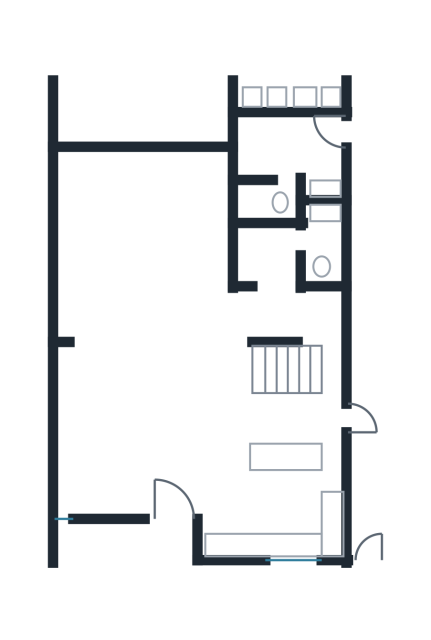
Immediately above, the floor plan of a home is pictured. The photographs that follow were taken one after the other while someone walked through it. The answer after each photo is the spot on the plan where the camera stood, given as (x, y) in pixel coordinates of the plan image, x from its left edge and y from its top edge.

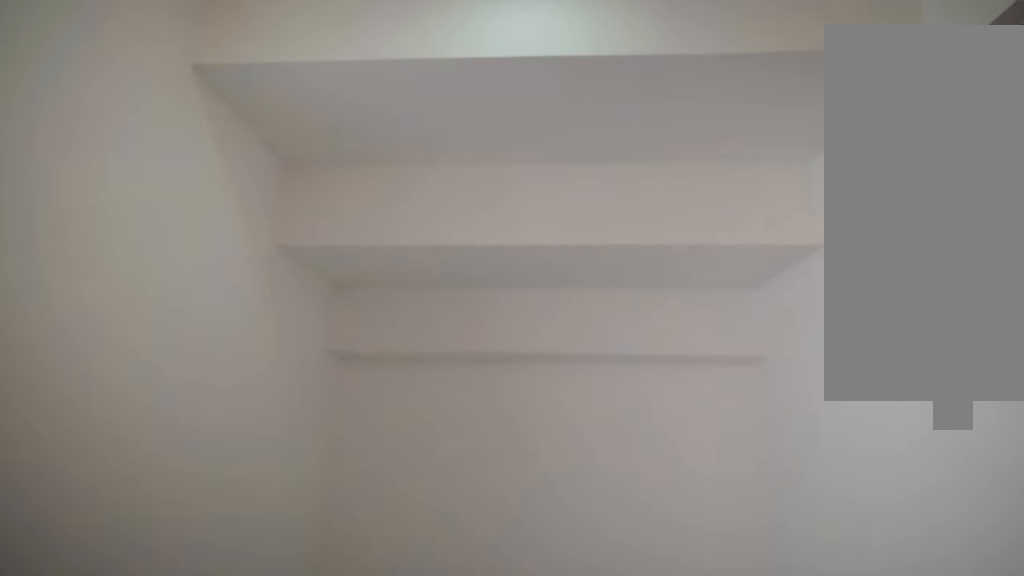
(311, 236)
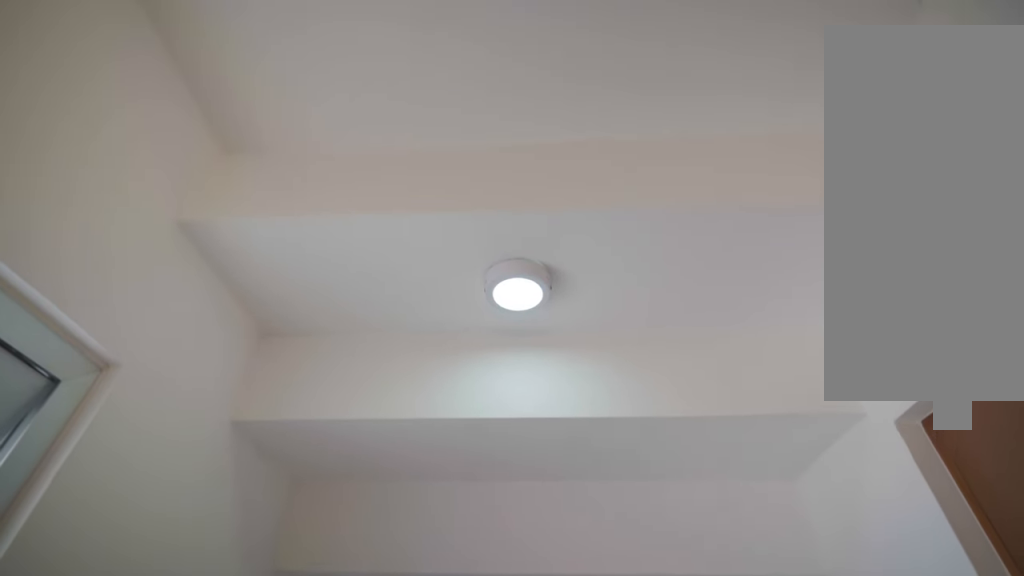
(312, 235)
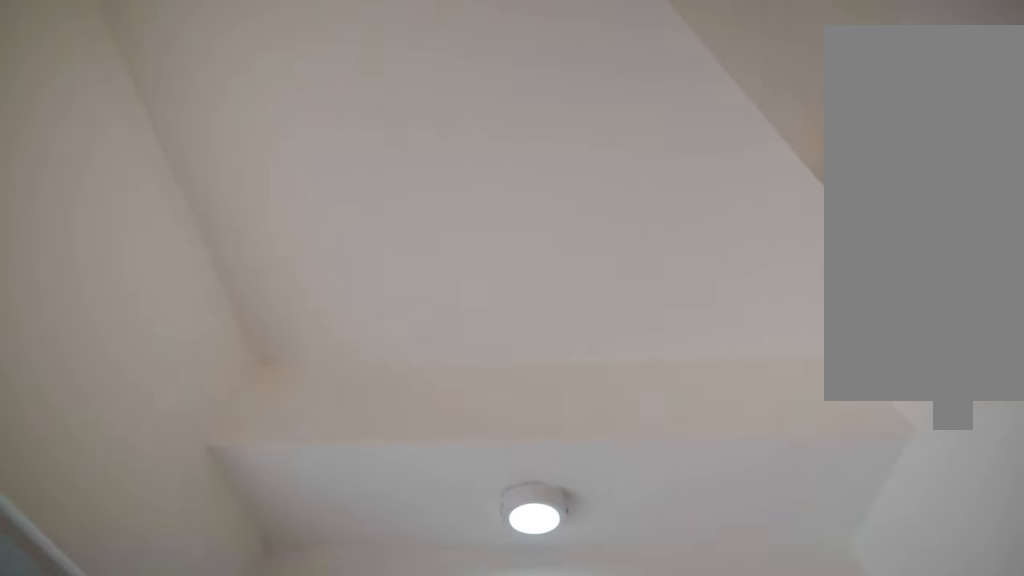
(313, 236)
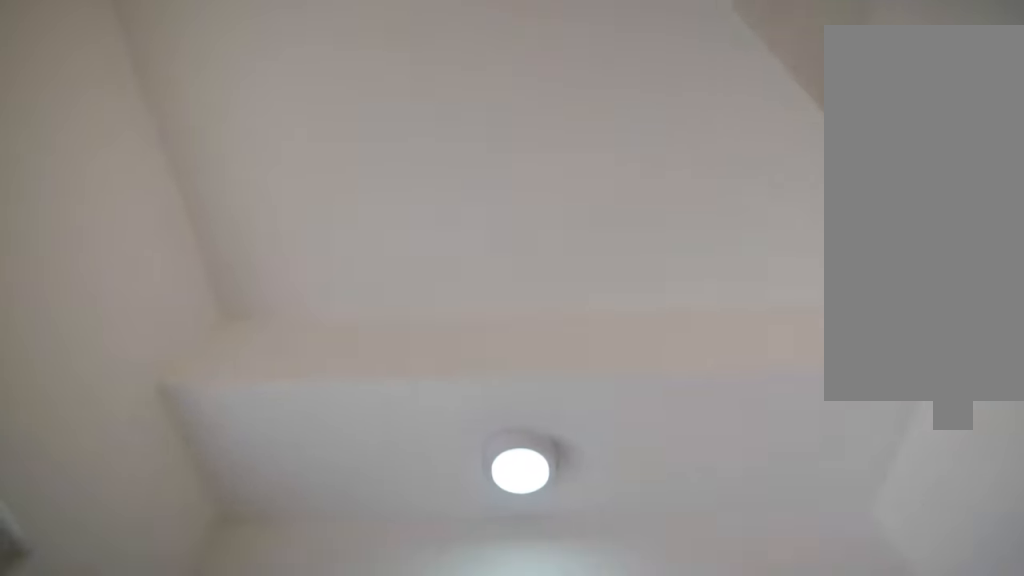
(312, 236)
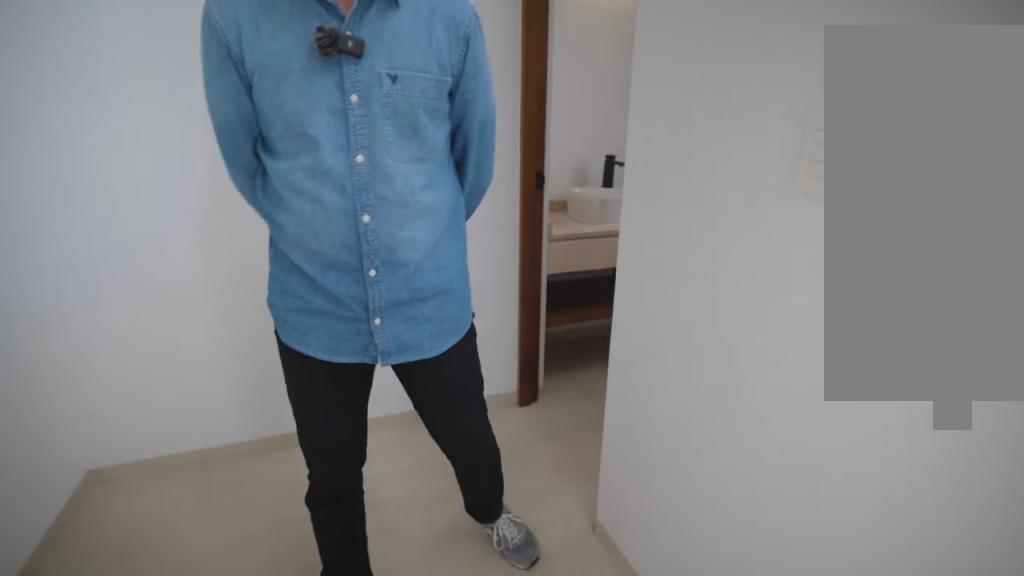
(286, 259)
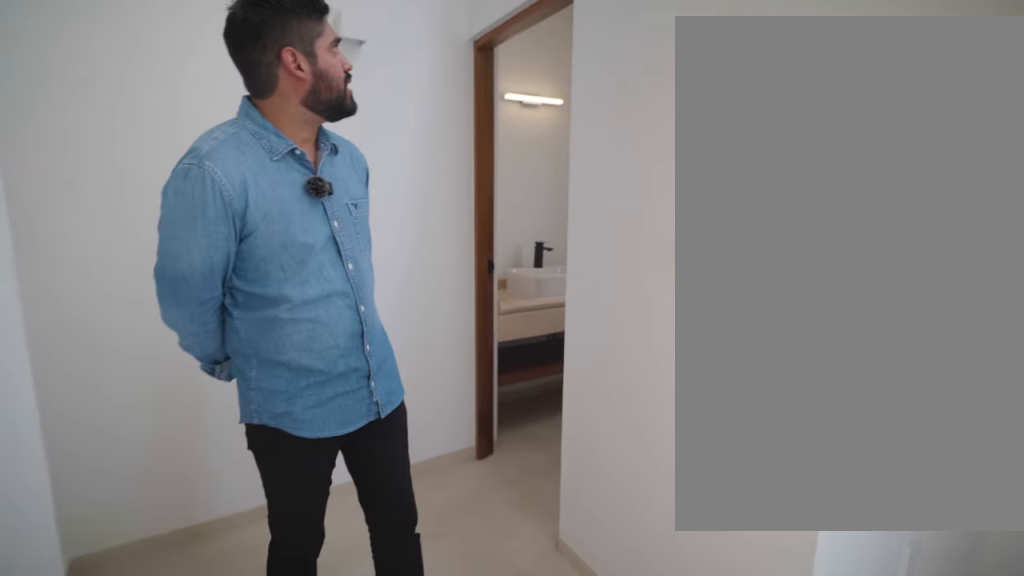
(285, 275)
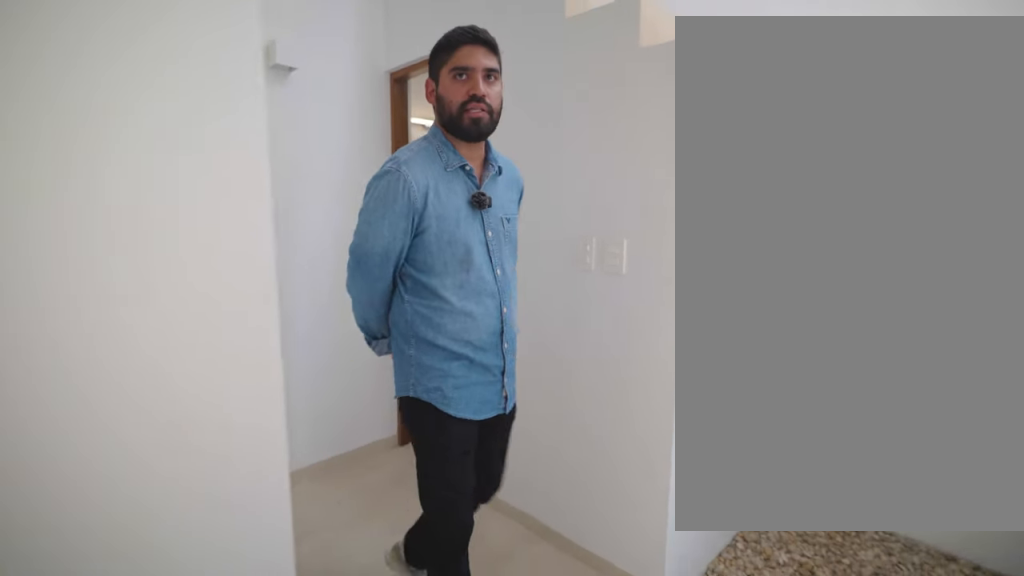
(282, 280)
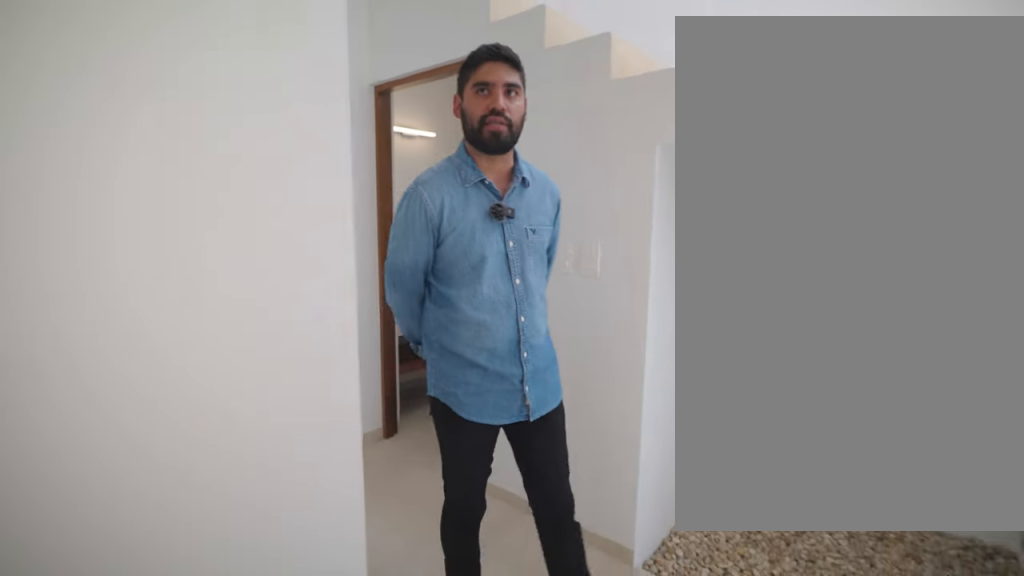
(281, 281)
